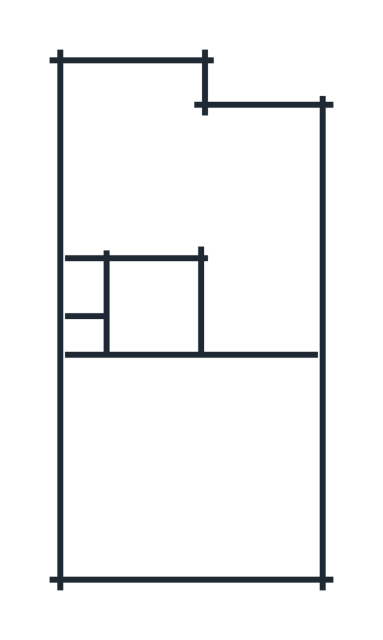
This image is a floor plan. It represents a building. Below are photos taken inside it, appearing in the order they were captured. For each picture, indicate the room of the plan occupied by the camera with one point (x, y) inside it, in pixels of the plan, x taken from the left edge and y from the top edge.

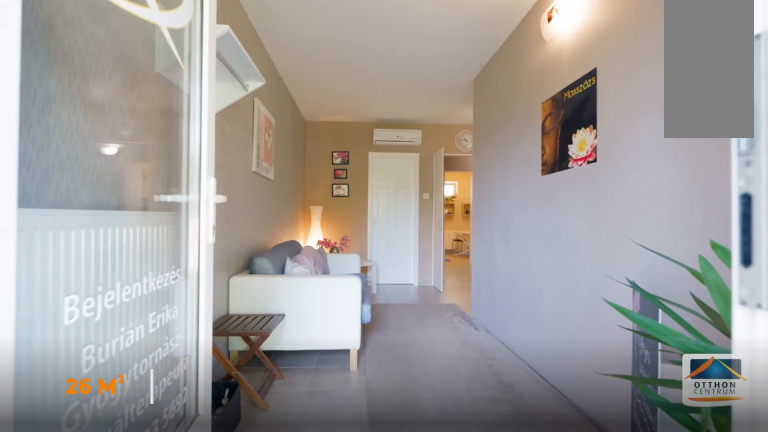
(140, 489)
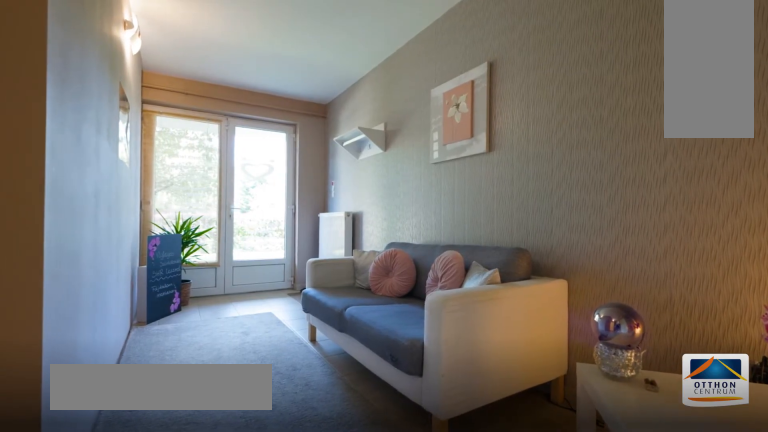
(140, 489)
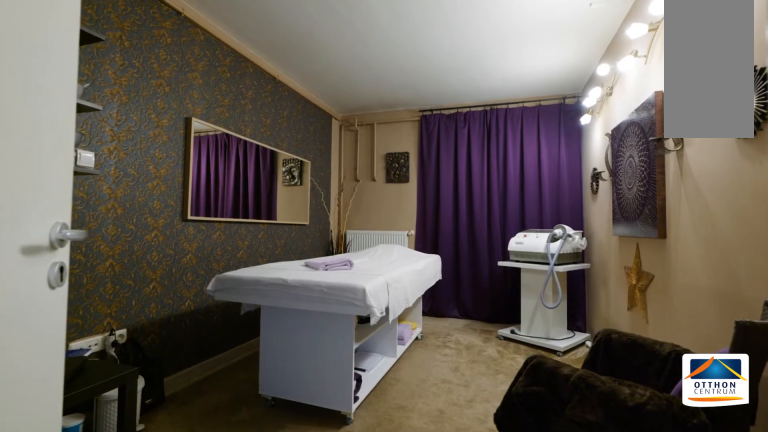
(265, 474)
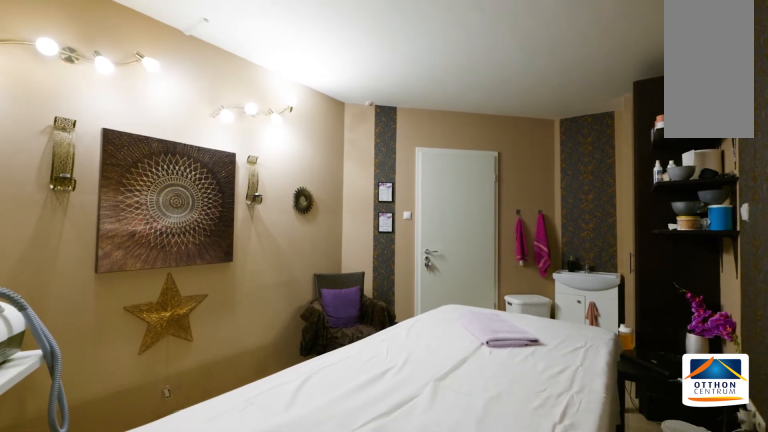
(265, 475)
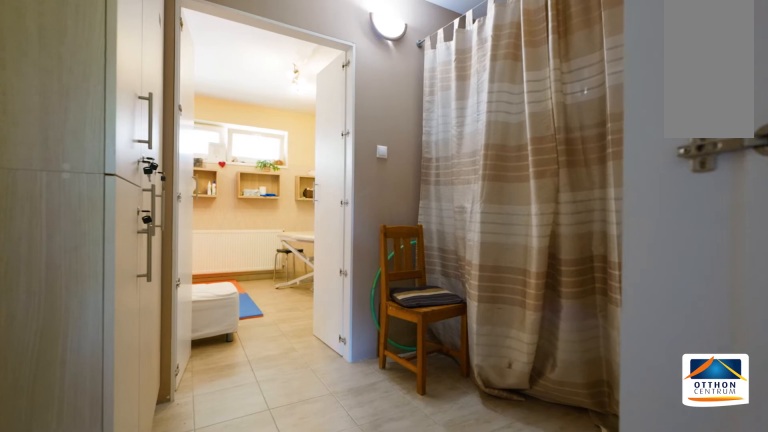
(258, 296)
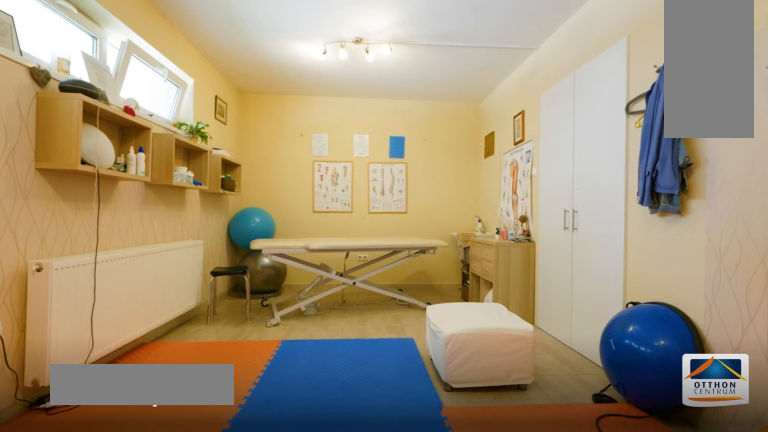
(172, 172)
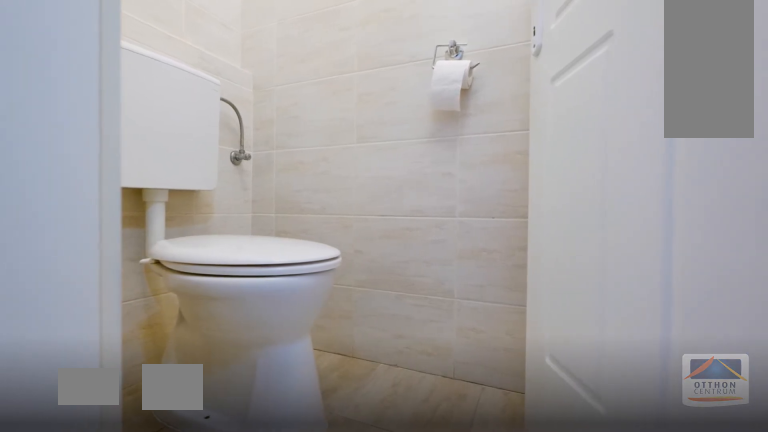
(142, 291)
